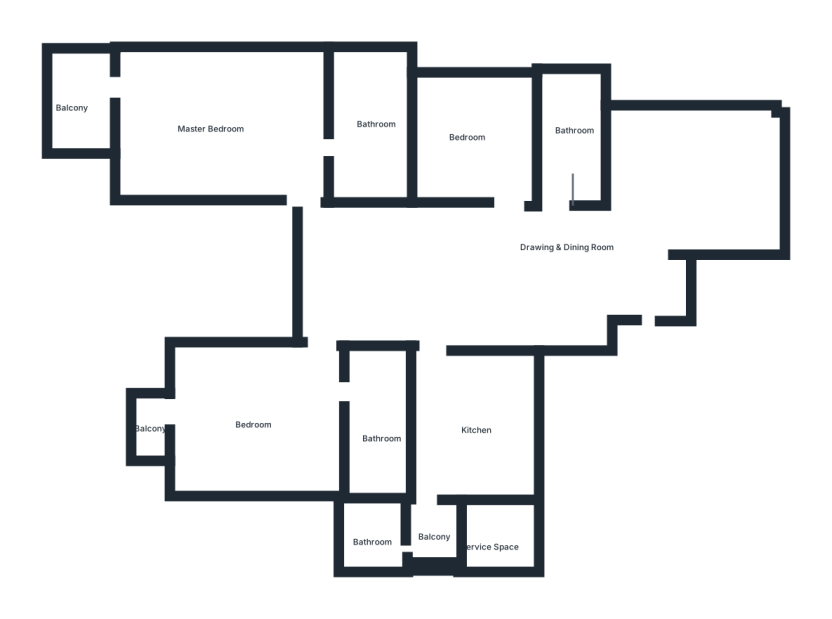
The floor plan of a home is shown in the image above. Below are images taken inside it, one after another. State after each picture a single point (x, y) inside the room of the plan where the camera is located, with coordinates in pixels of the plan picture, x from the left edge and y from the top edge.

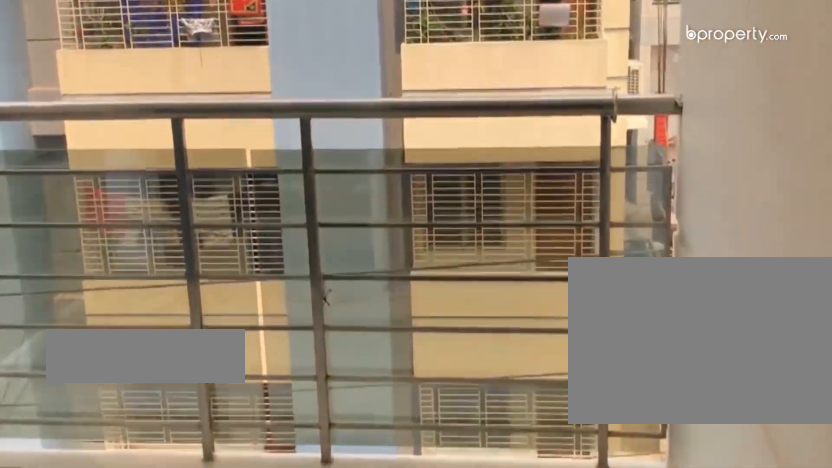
(88, 98)
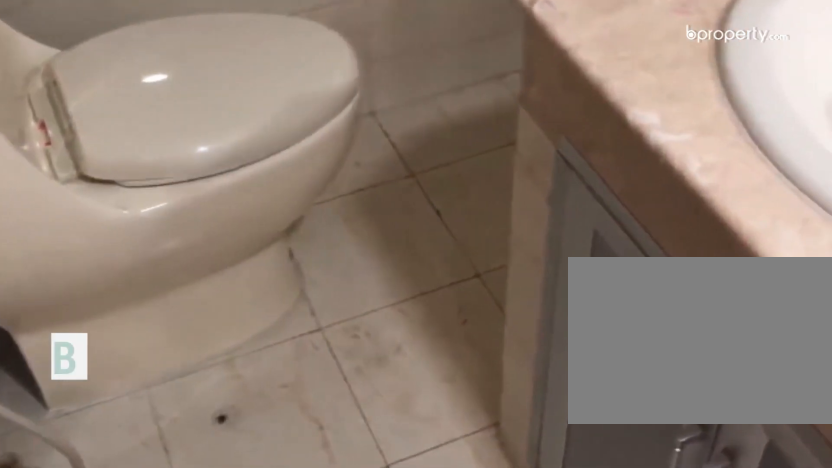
(376, 410)
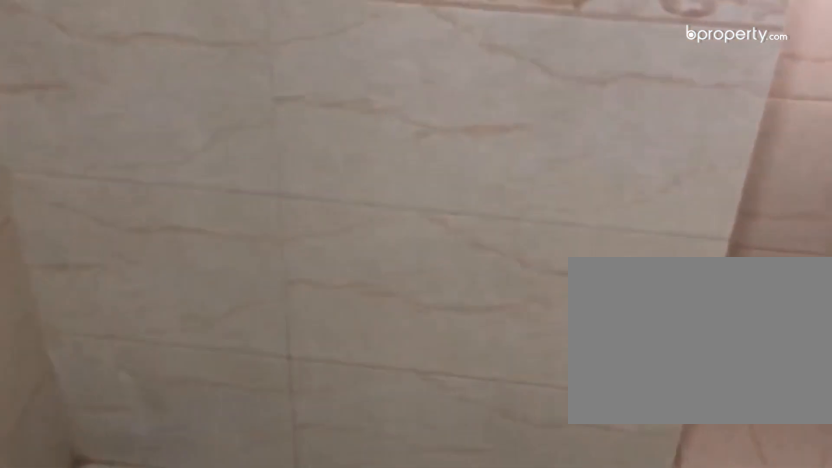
(376, 410)
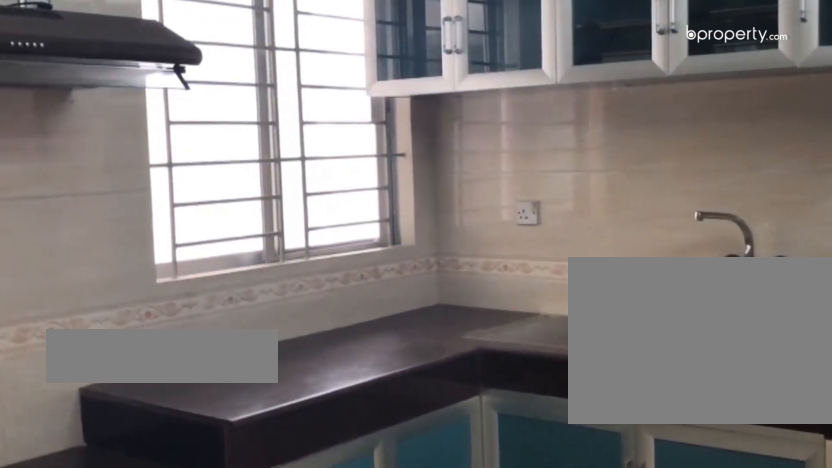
(471, 423)
